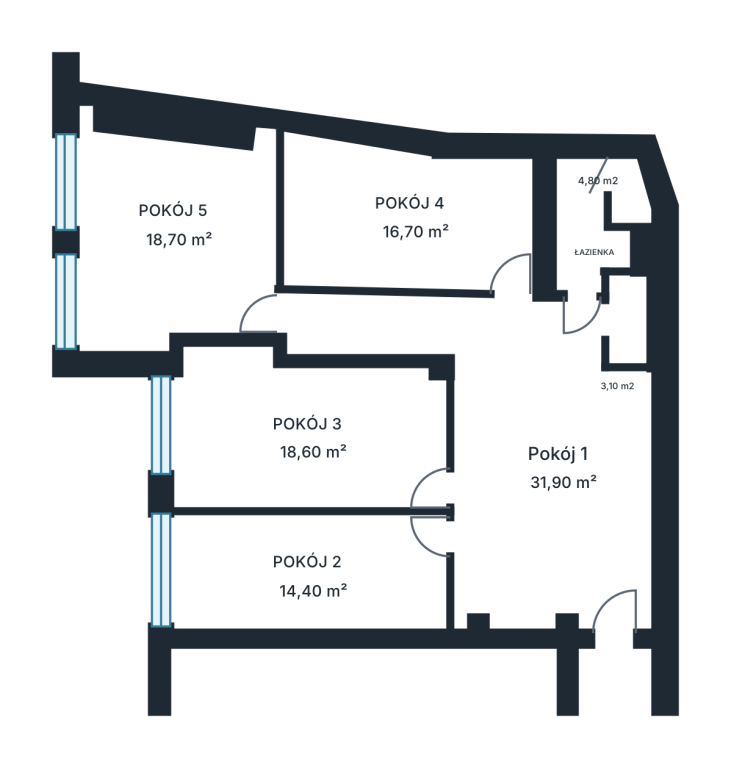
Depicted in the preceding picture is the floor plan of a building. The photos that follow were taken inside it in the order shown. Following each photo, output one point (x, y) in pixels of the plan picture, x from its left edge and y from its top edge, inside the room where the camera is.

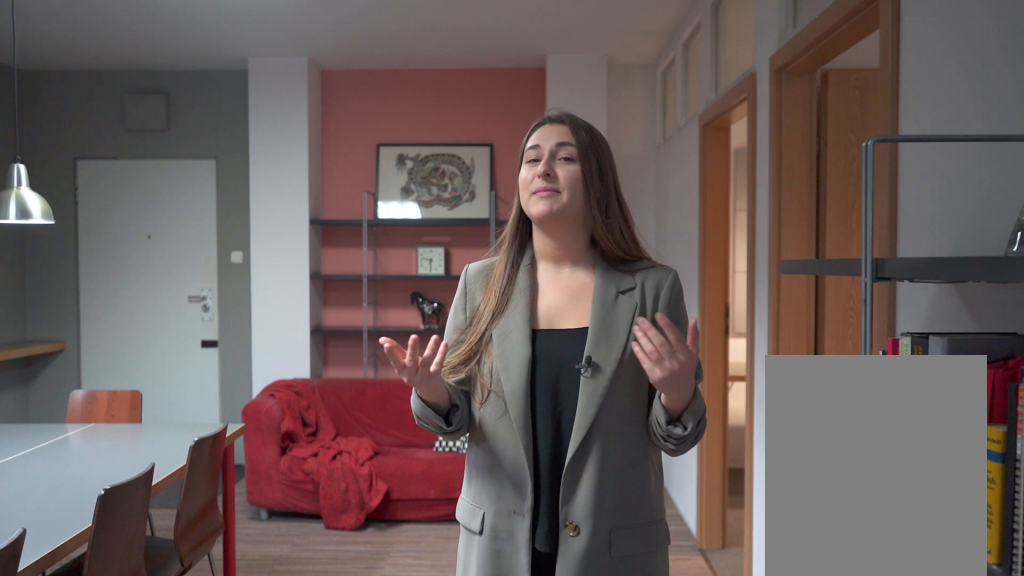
(504, 453)
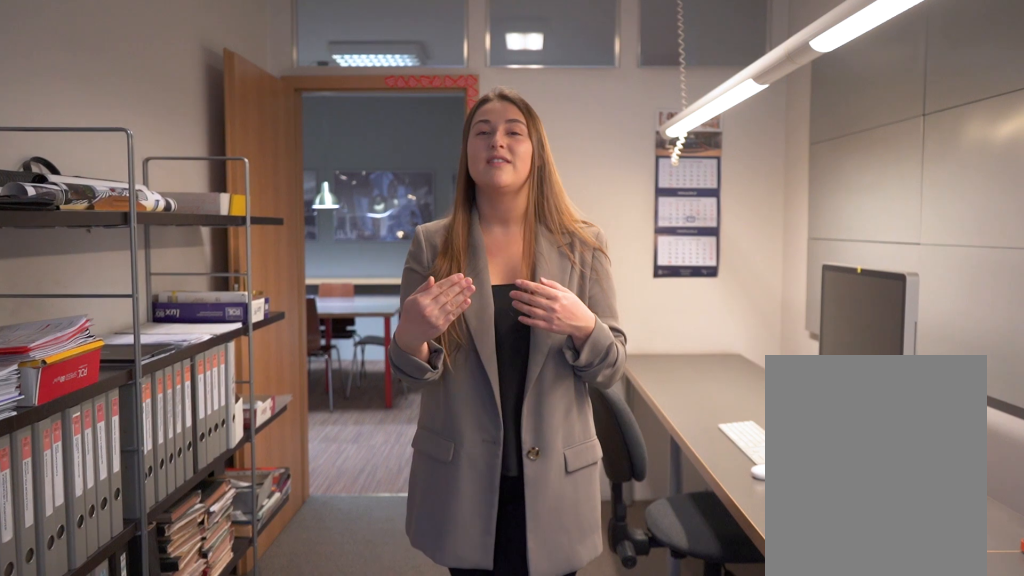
(303, 575)
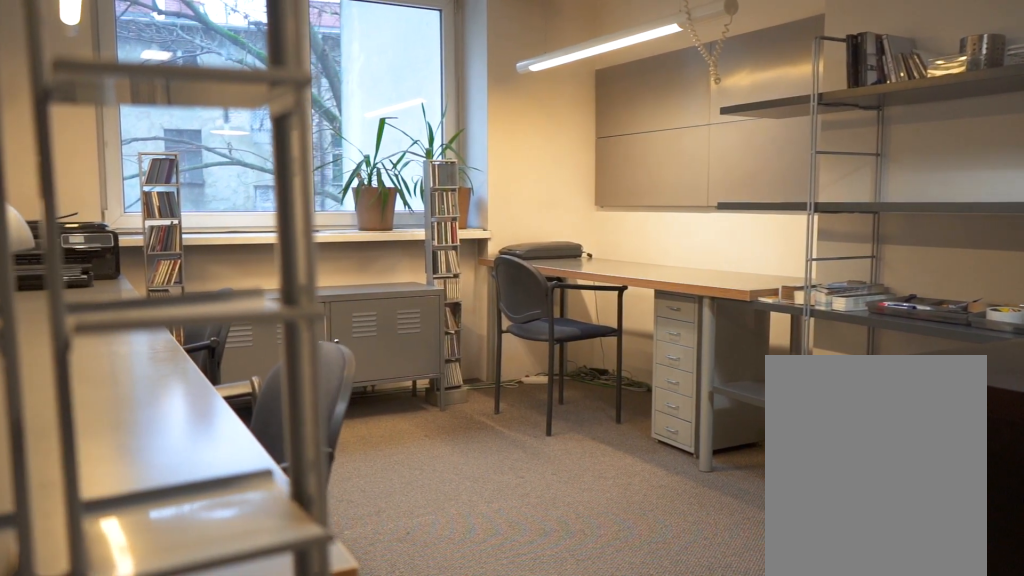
(320, 427)
